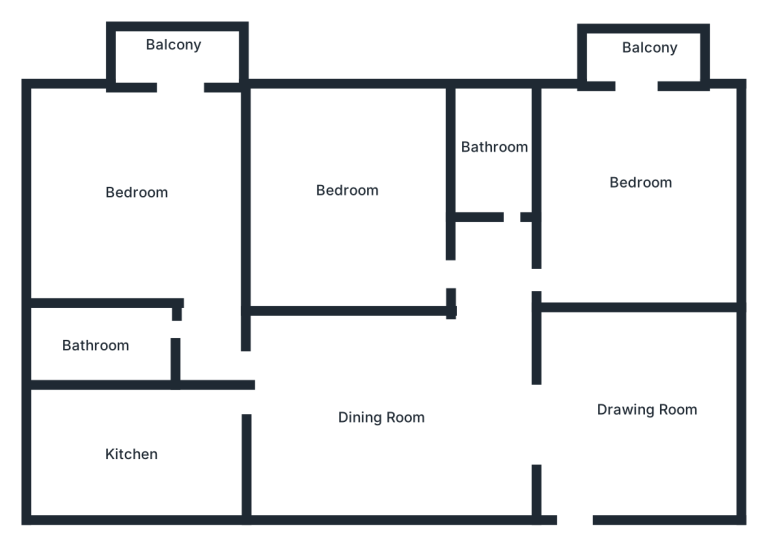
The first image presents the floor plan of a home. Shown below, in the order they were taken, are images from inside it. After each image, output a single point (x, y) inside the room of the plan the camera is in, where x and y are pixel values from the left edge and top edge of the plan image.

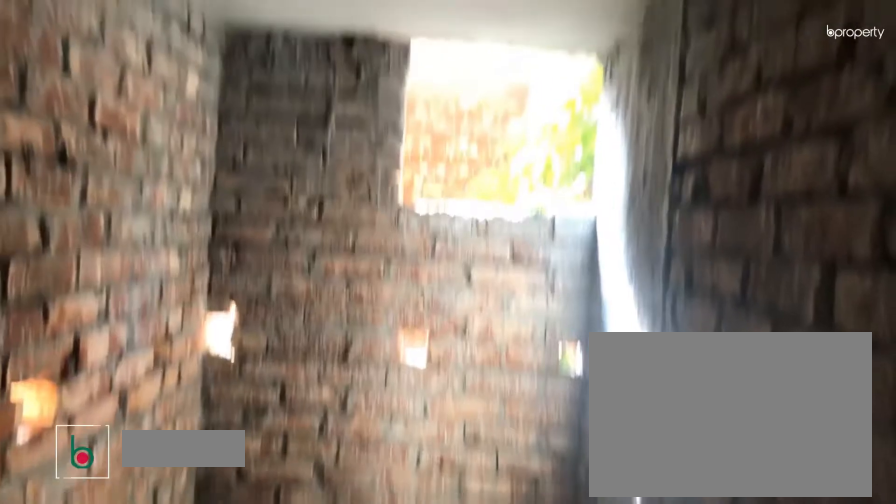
(99, 342)
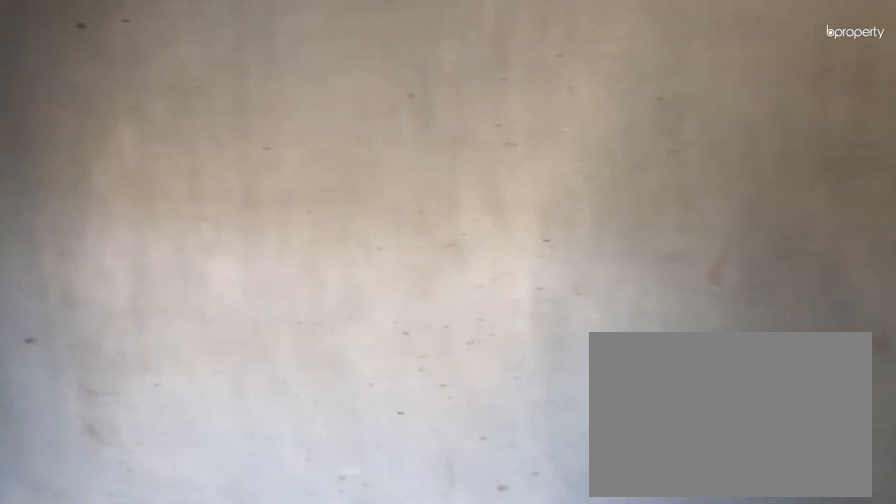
(349, 194)
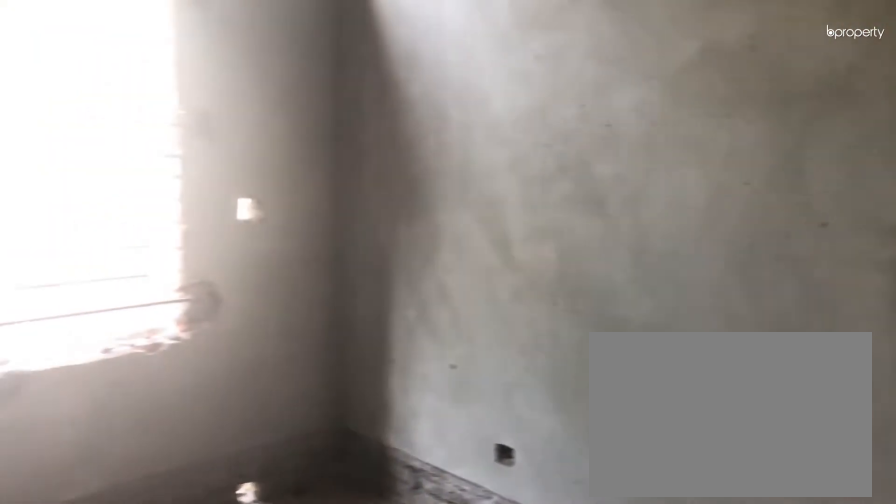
(349, 195)
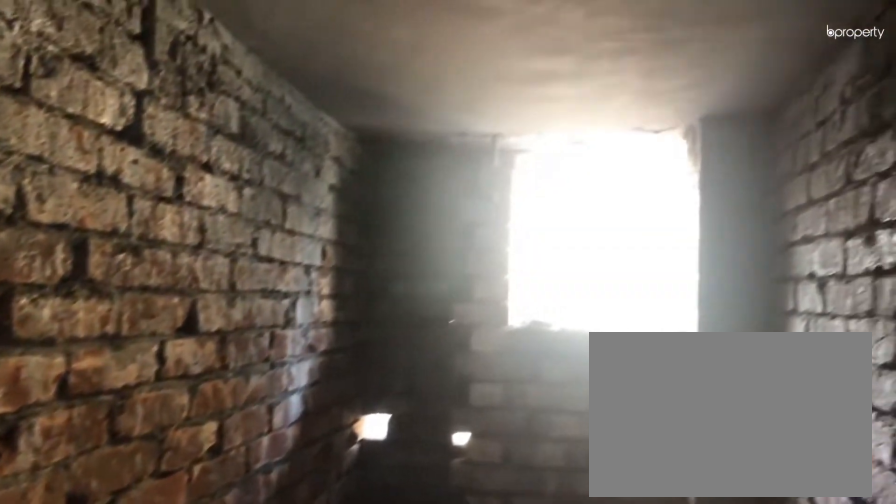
(492, 147)
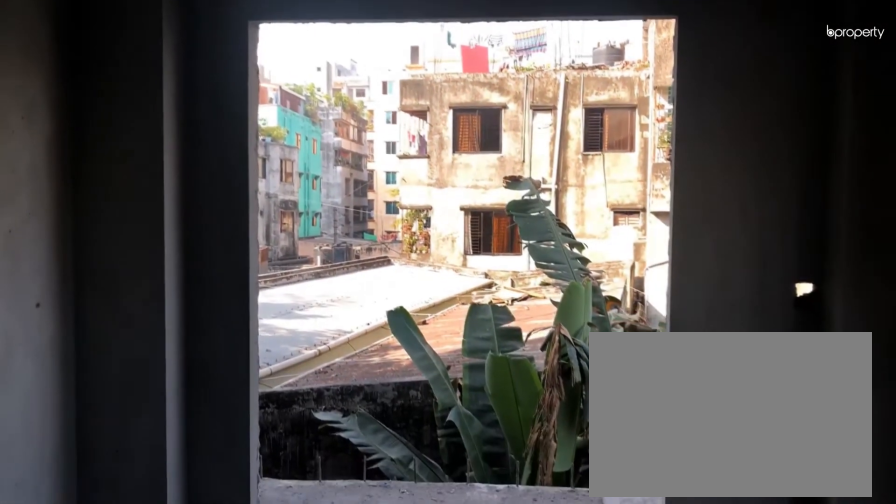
(632, 188)
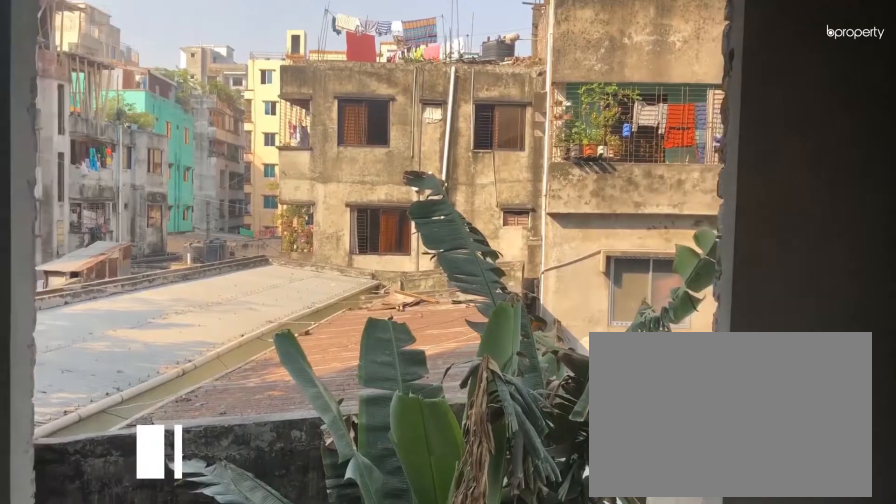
(637, 60)
